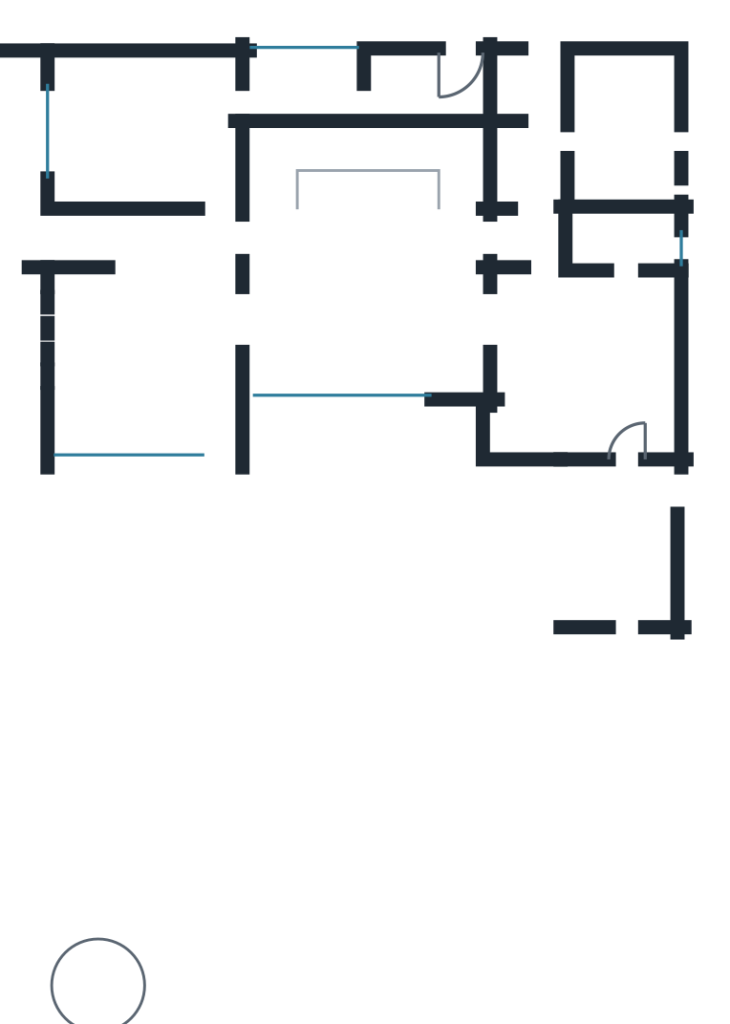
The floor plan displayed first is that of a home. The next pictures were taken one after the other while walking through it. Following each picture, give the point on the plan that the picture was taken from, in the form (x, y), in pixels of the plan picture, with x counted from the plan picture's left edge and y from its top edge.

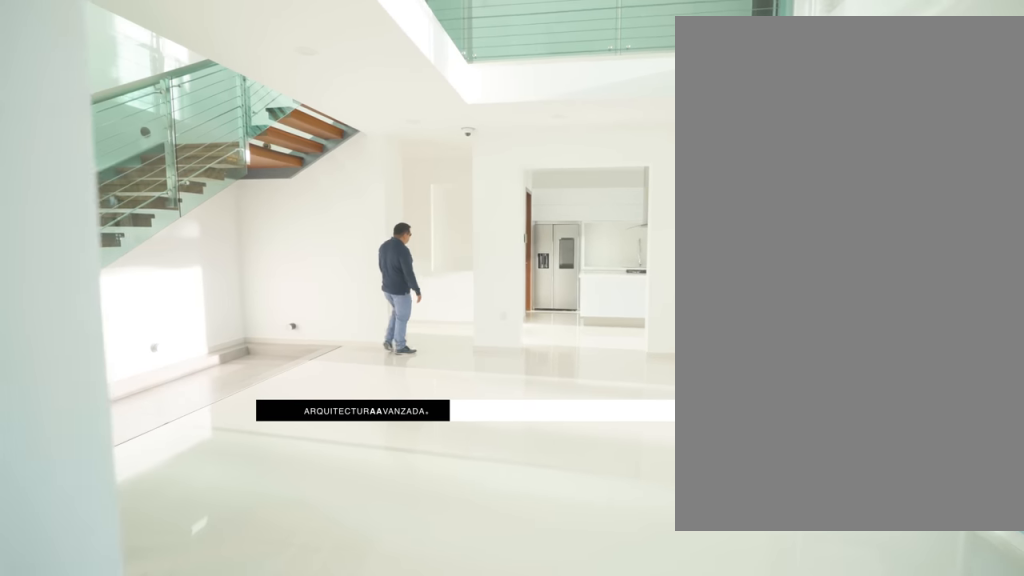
(378, 303)
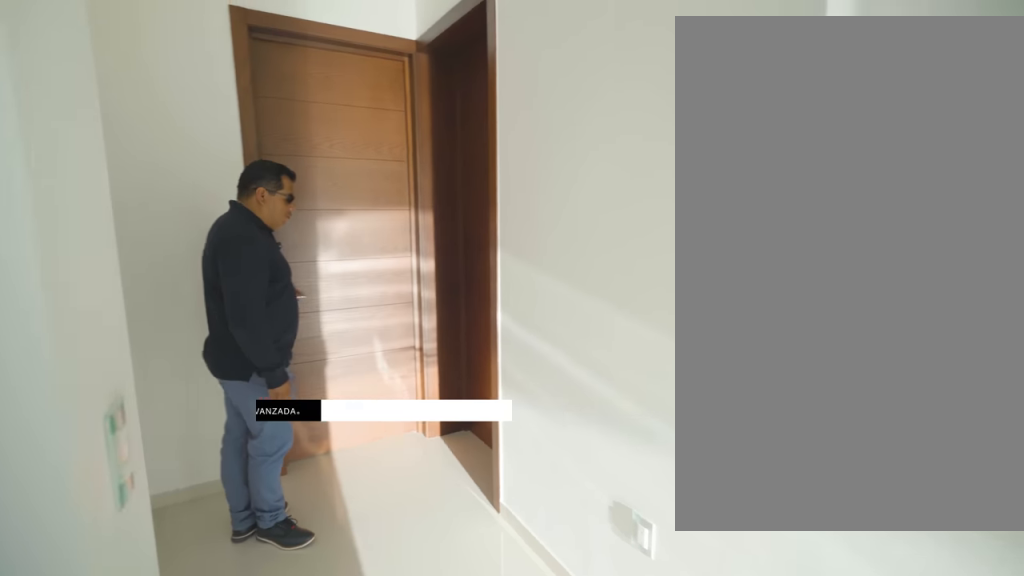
(539, 204)
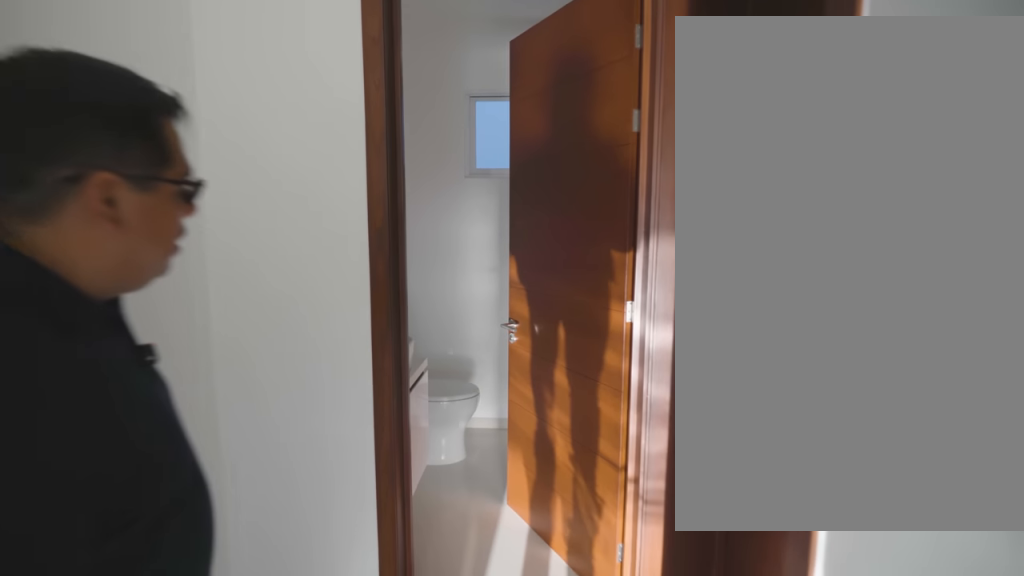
(539, 141)
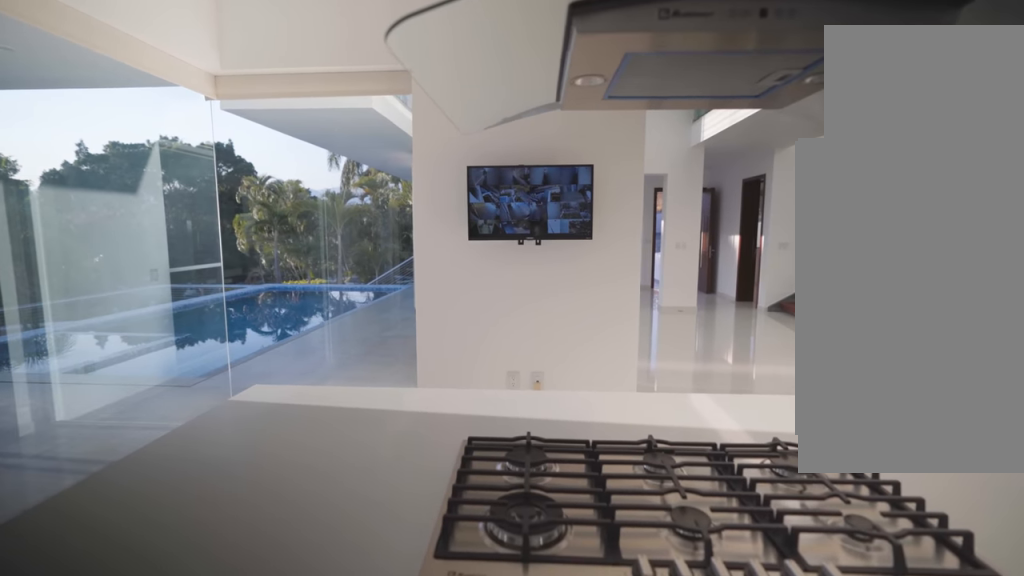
(624, 370)
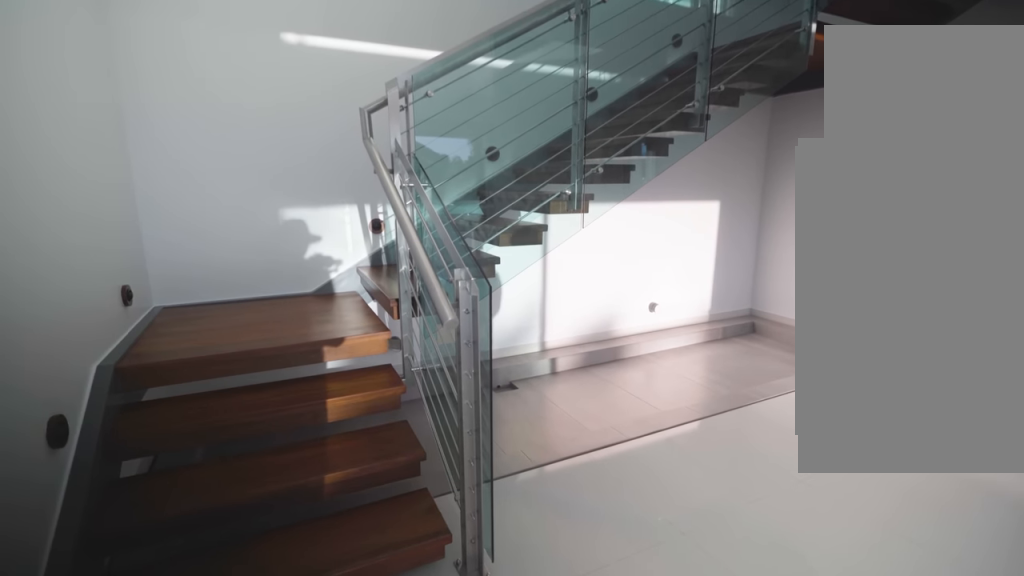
(276, 212)
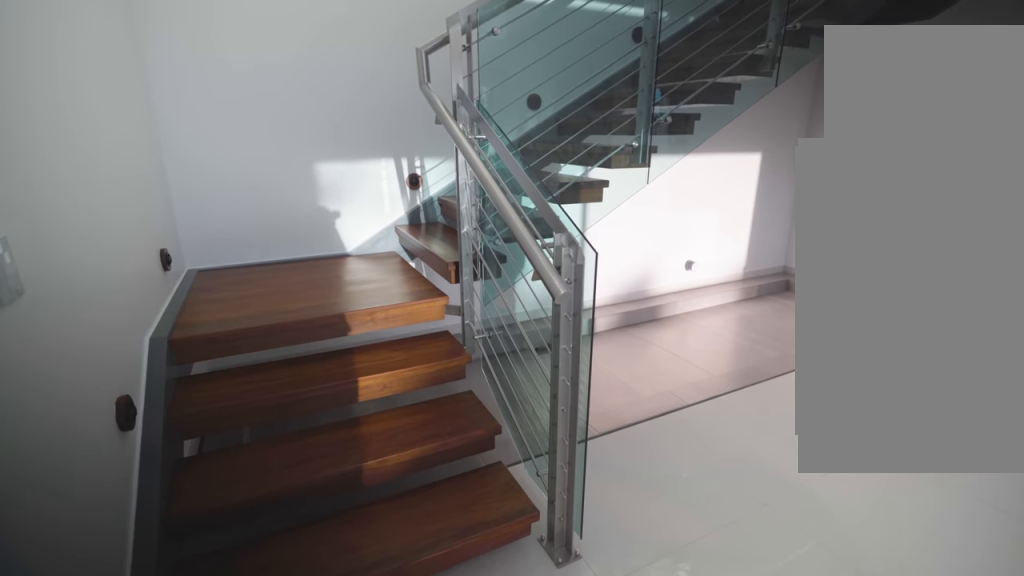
(277, 210)
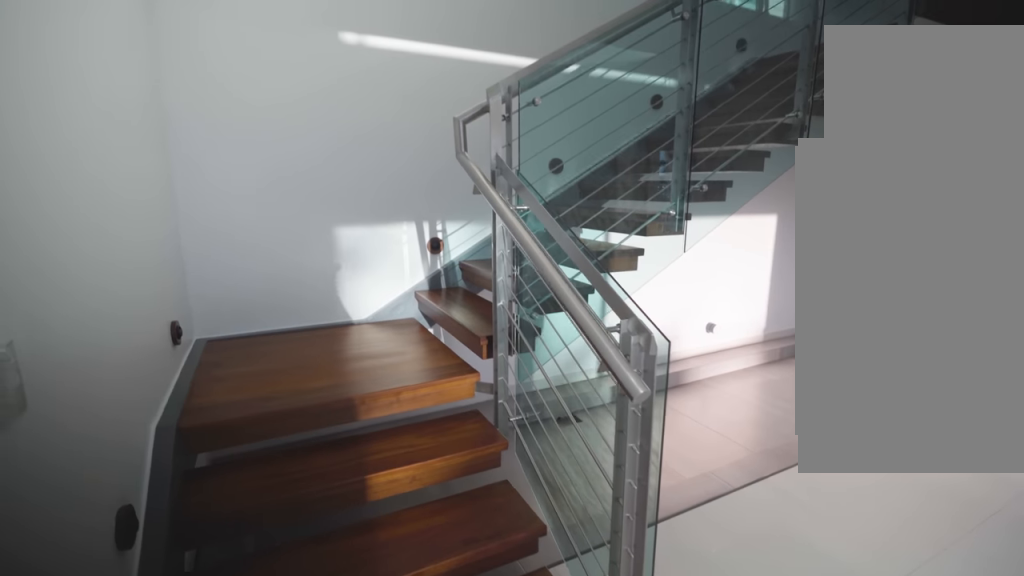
(276, 210)
